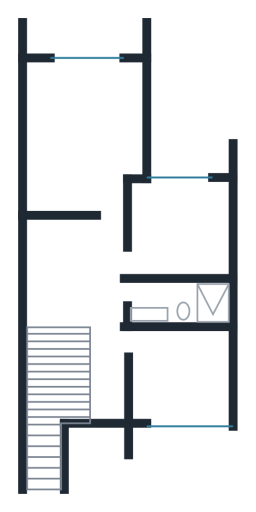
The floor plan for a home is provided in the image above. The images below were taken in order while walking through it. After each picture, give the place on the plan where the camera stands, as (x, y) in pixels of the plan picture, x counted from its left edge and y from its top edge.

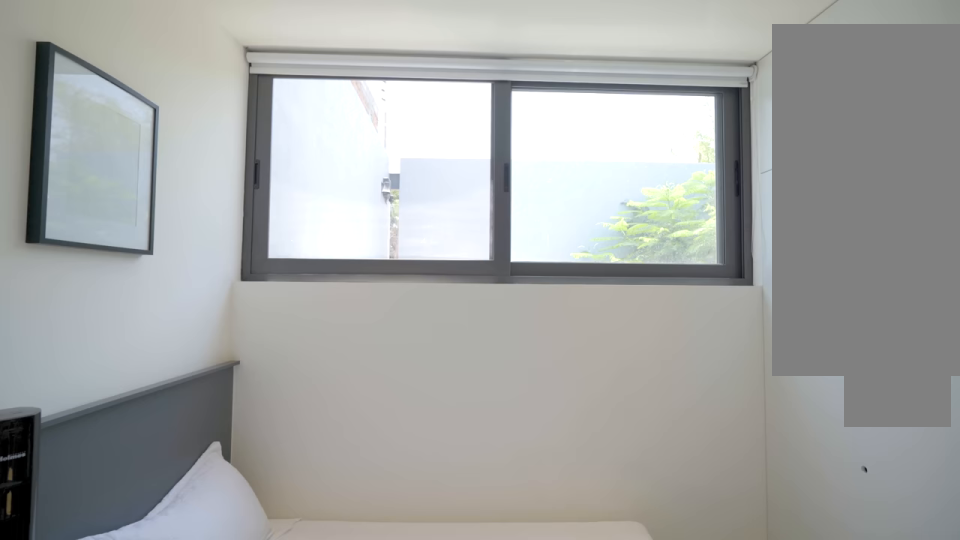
(154, 387)
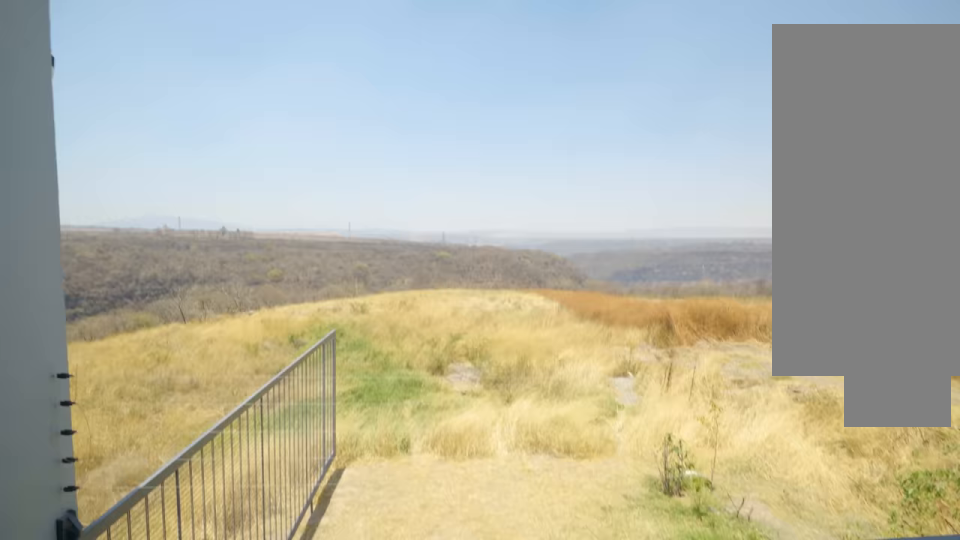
(82, 44)
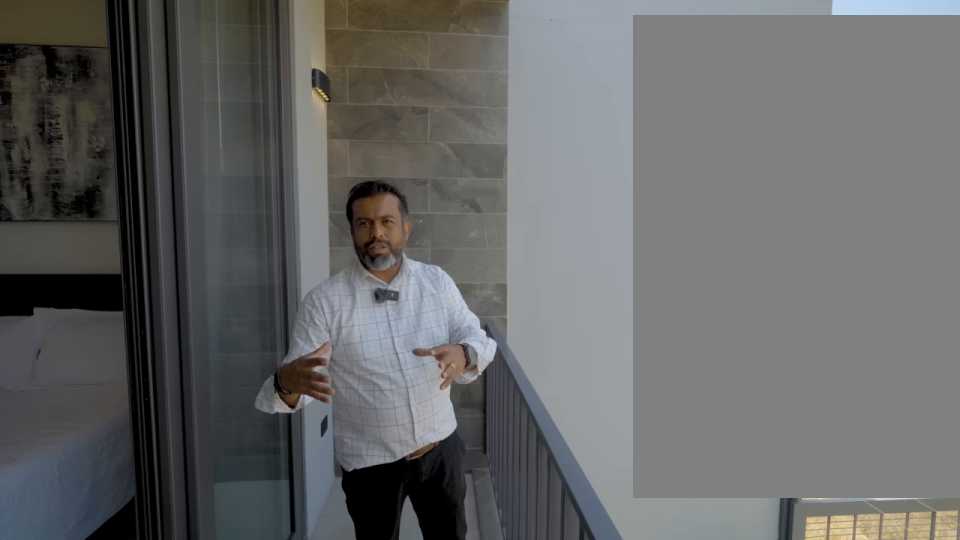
(96, 43)
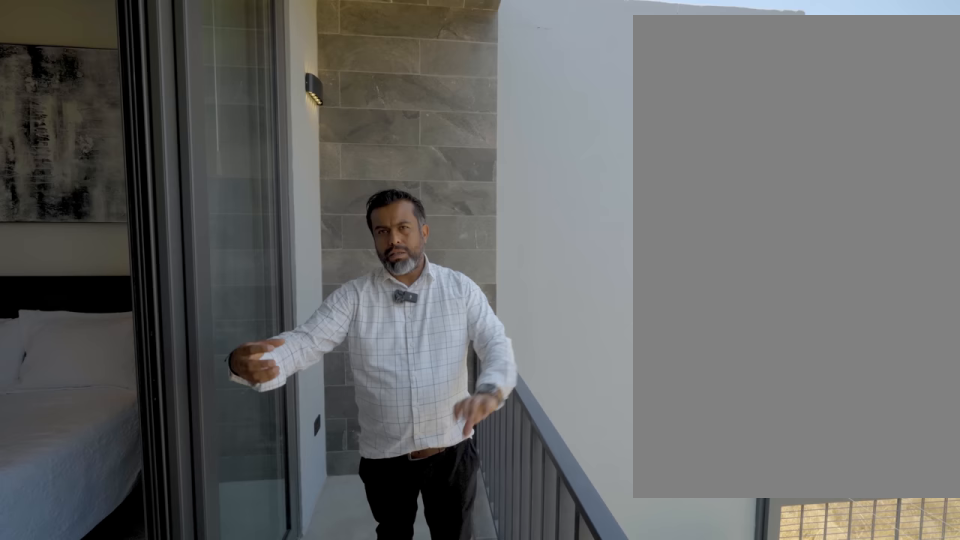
(96, 43)
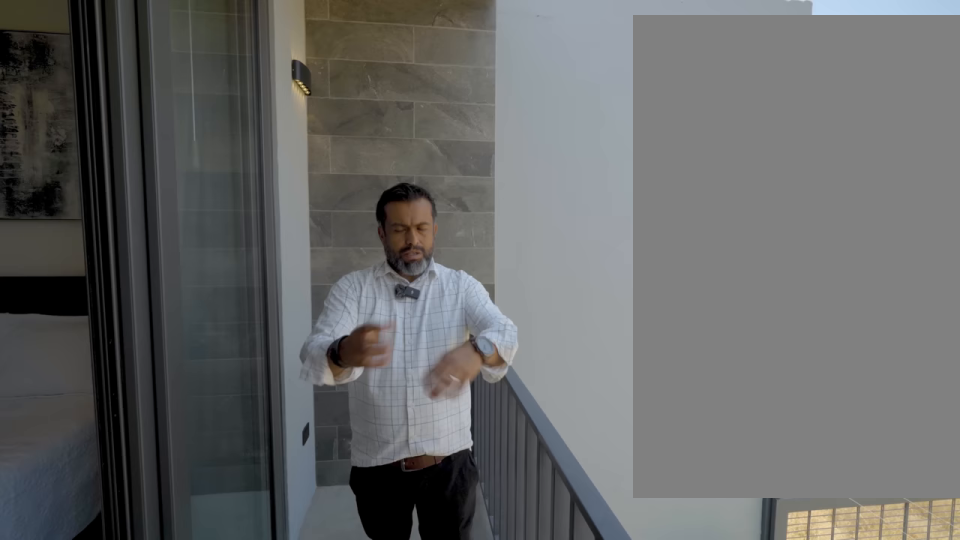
(96, 43)
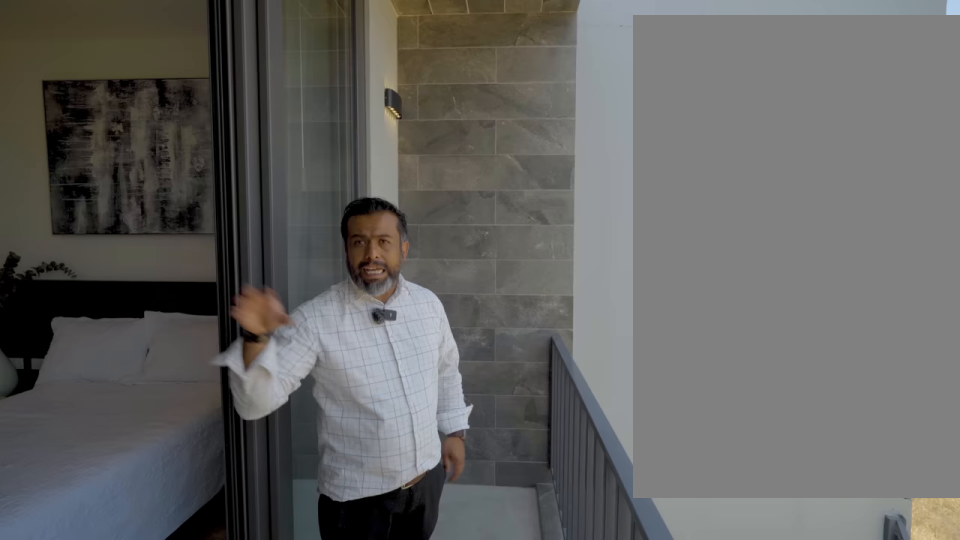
(97, 43)
